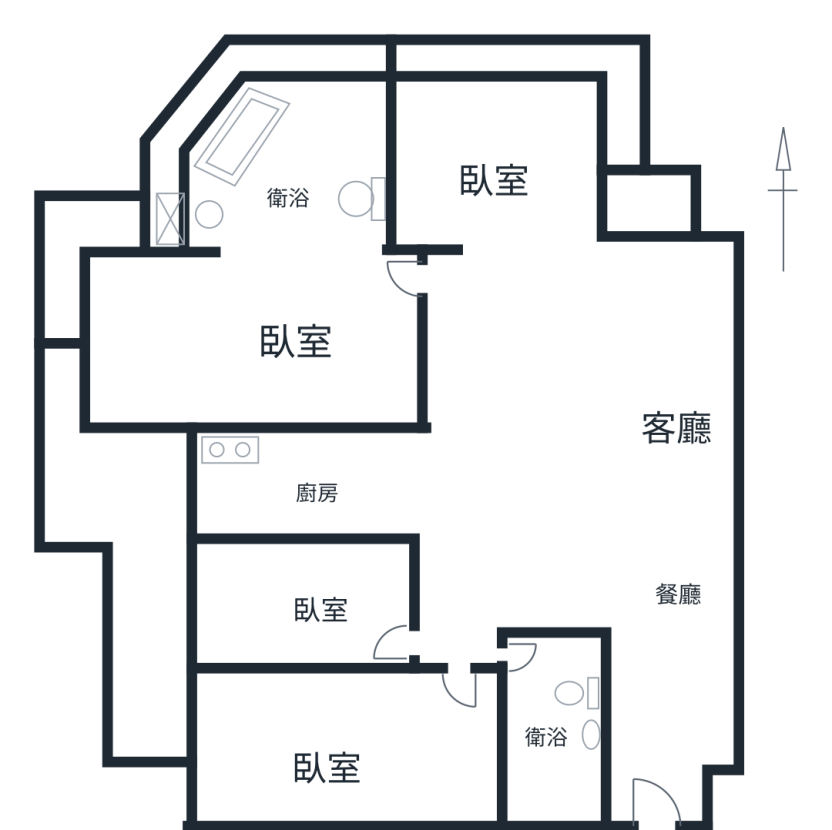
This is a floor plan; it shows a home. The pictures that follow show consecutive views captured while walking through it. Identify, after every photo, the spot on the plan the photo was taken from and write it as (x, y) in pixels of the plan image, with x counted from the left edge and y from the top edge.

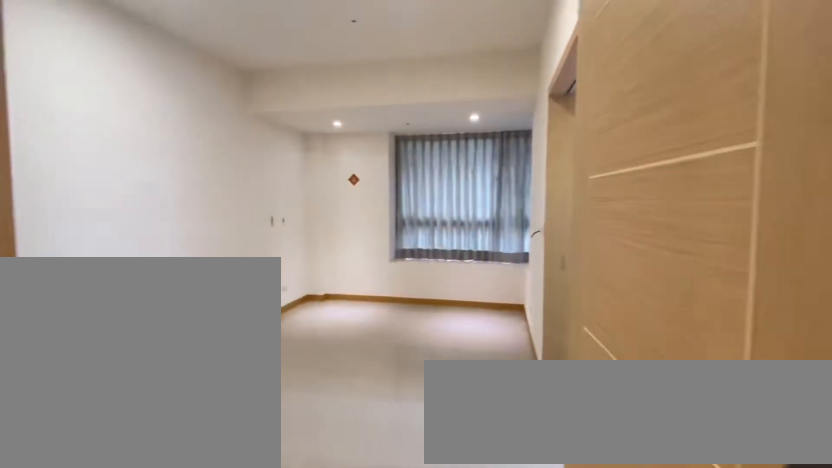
(305, 276)
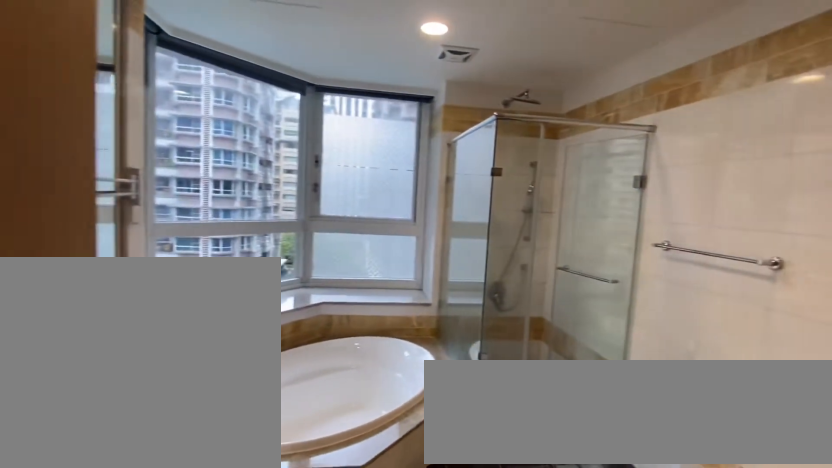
(282, 170)
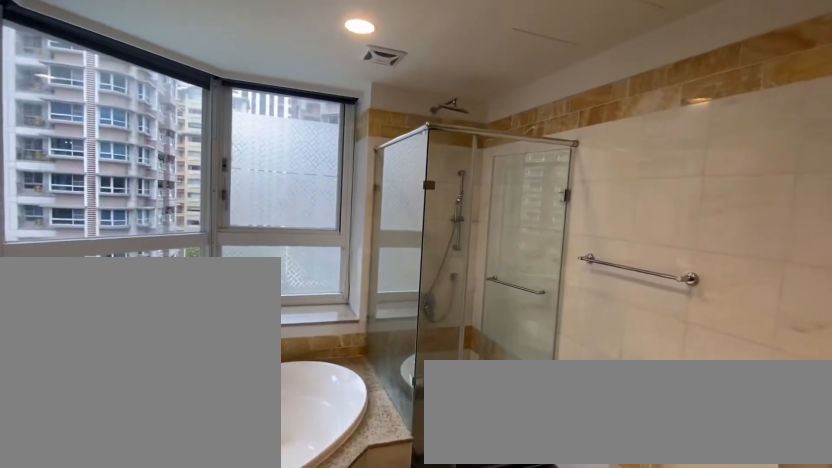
(298, 133)
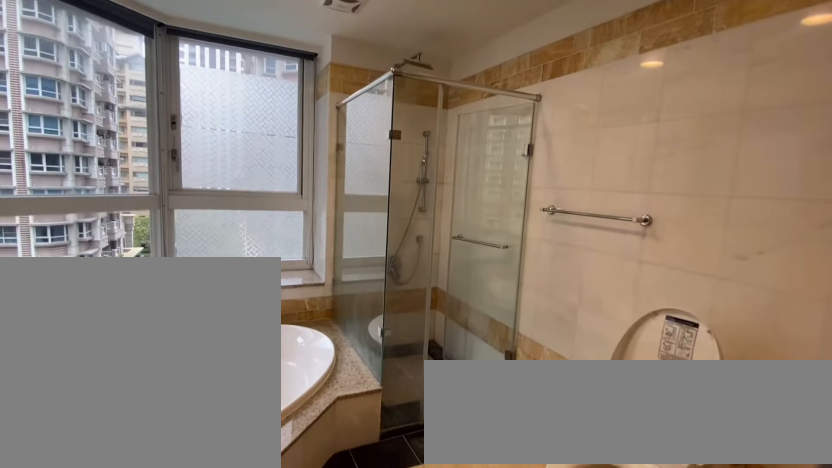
(287, 168)
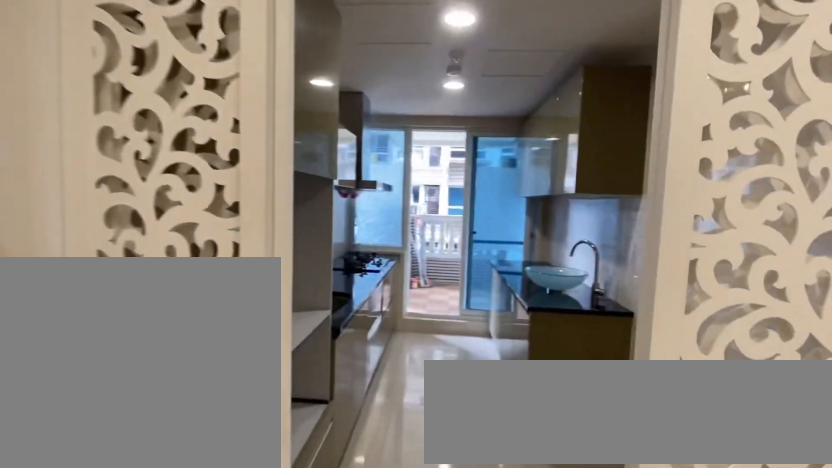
(314, 478)
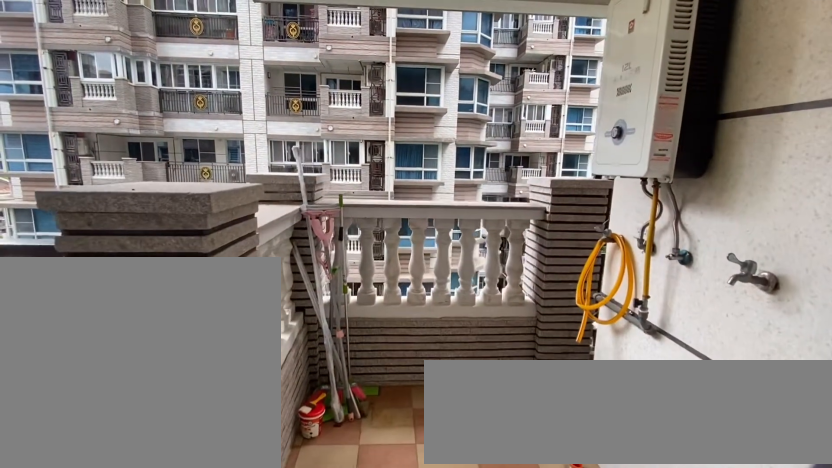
(133, 530)
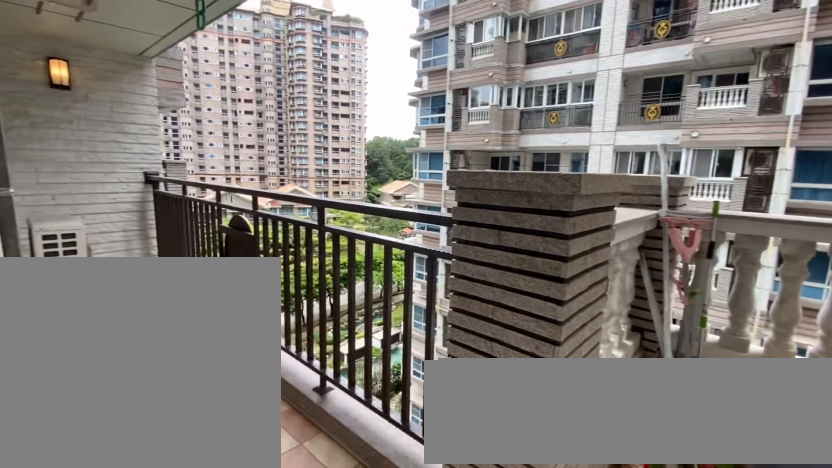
(133, 486)
